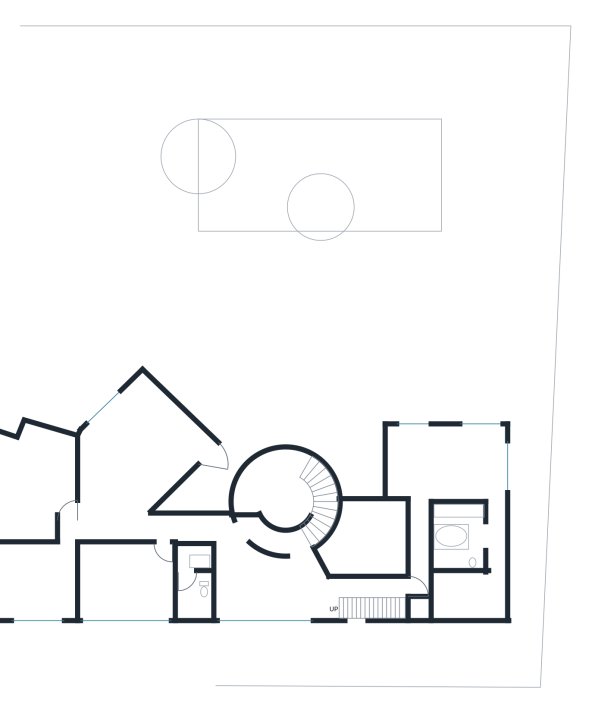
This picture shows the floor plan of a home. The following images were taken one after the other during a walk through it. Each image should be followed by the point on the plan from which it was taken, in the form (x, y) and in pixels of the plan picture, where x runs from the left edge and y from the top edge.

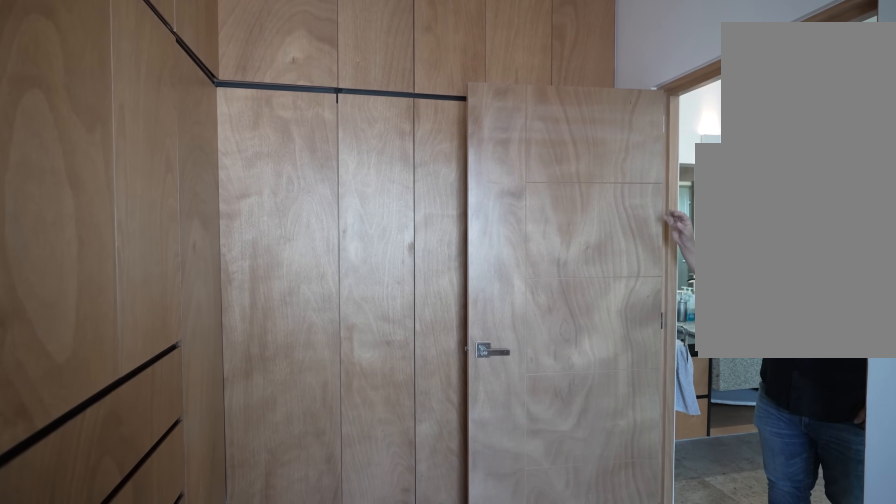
(464, 598)
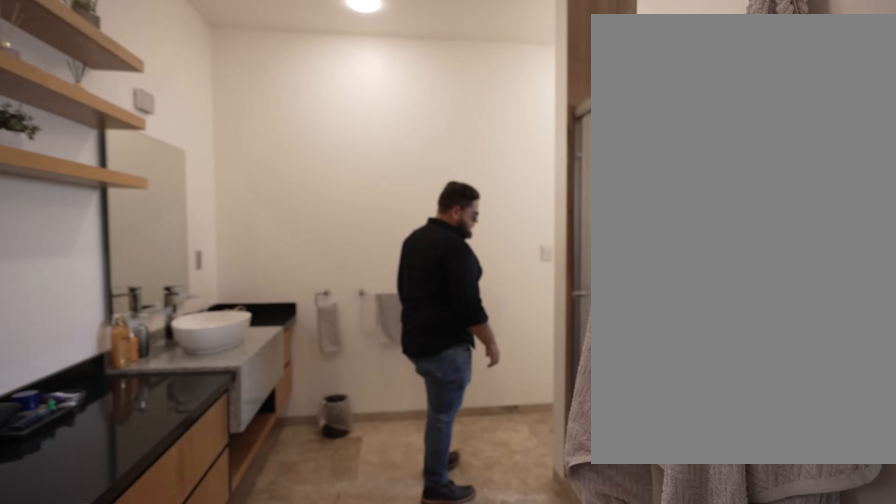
(484, 539)
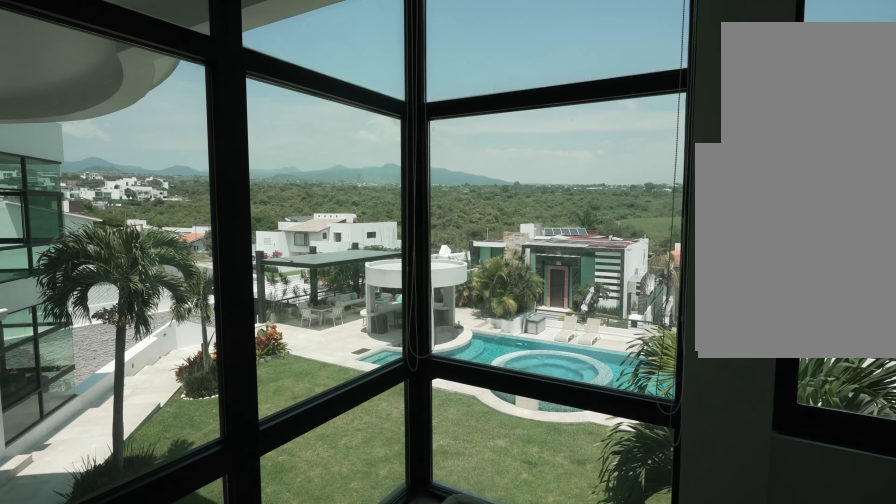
(436, 440)
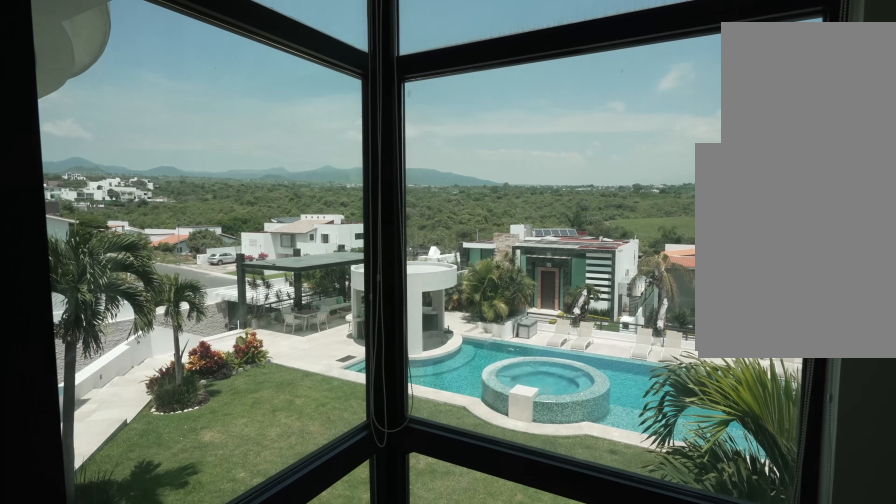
(436, 440)
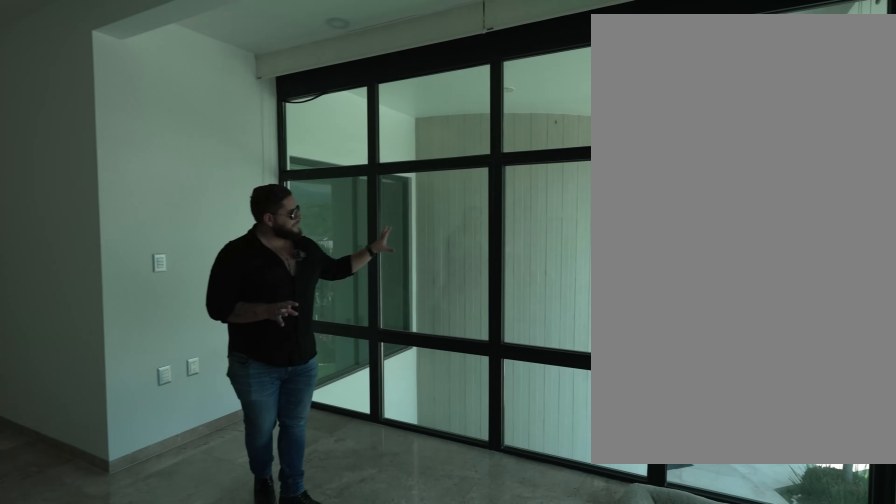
(436, 440)
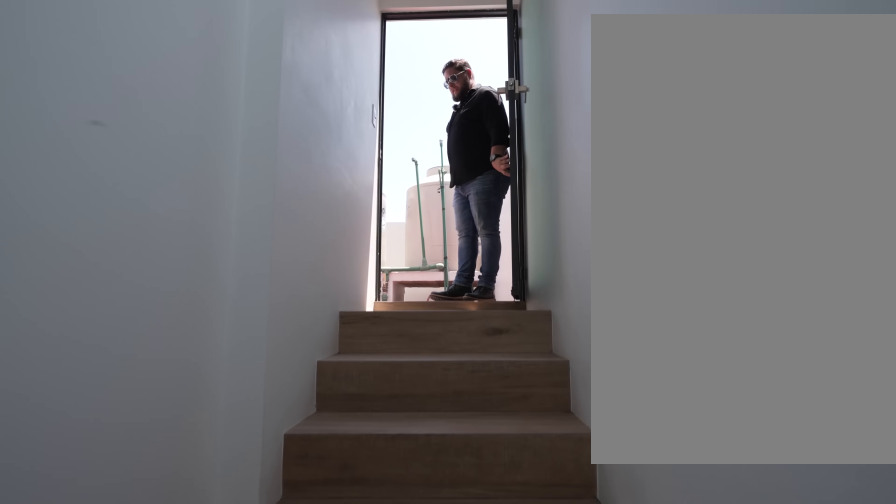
(354, 608)
